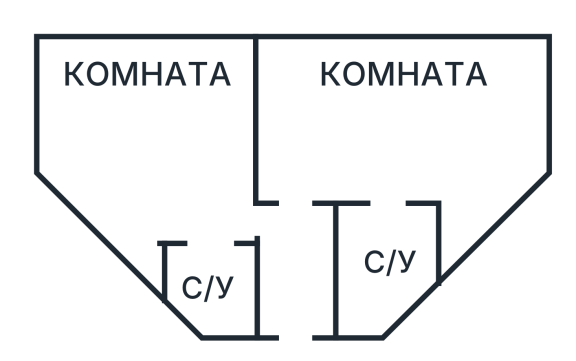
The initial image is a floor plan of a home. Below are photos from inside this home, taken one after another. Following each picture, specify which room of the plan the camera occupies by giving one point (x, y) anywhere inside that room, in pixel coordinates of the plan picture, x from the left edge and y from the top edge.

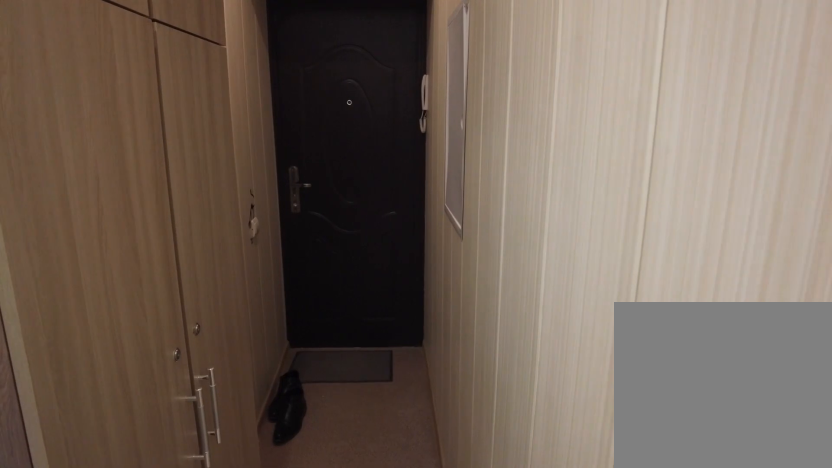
(302, 285)
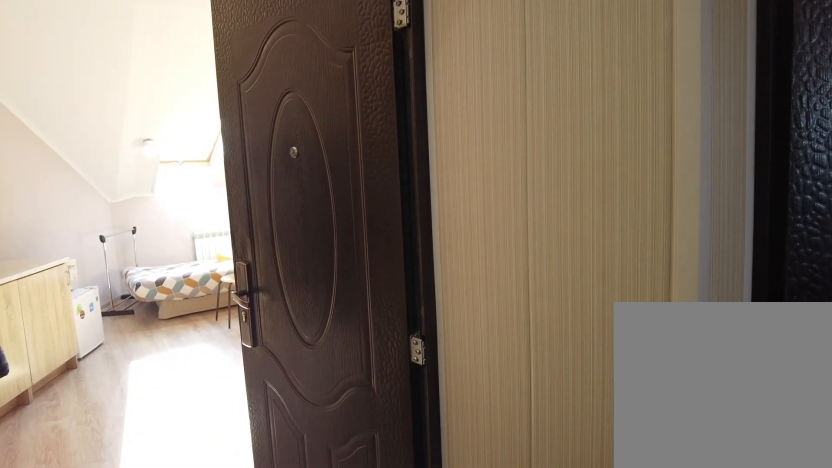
(302, 285)
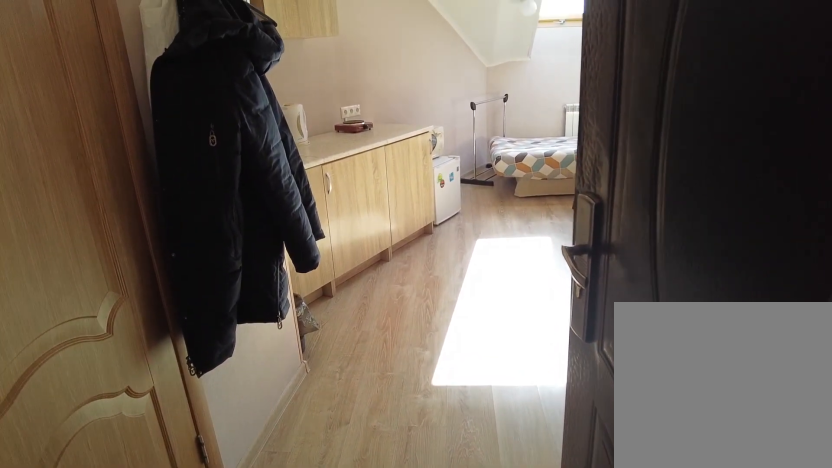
(277, 230)
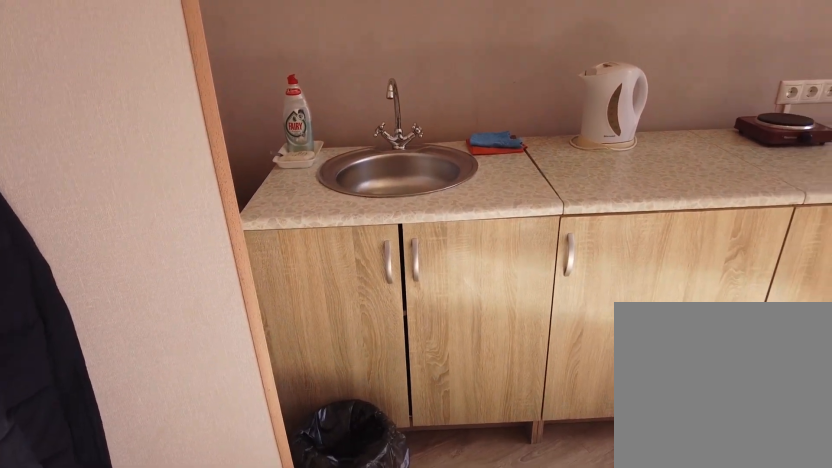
(188, 193)
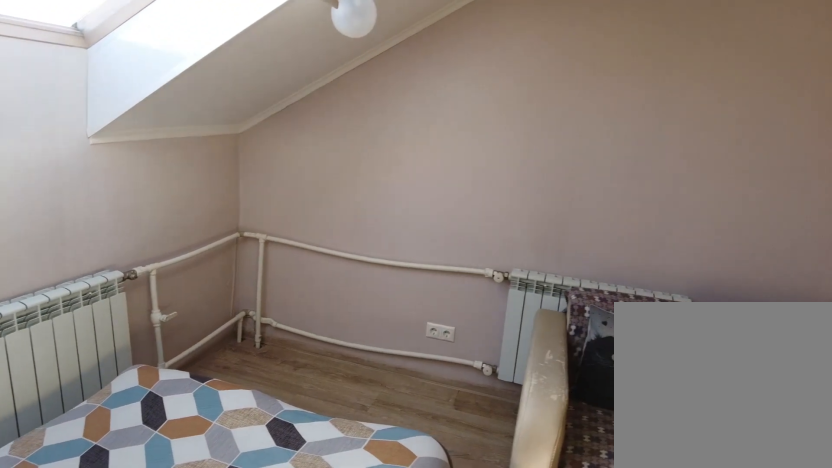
(188, 193)
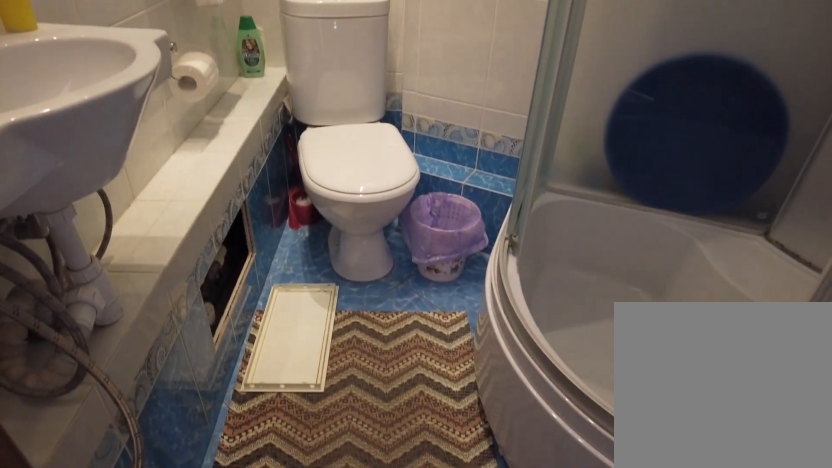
(222, 275)
